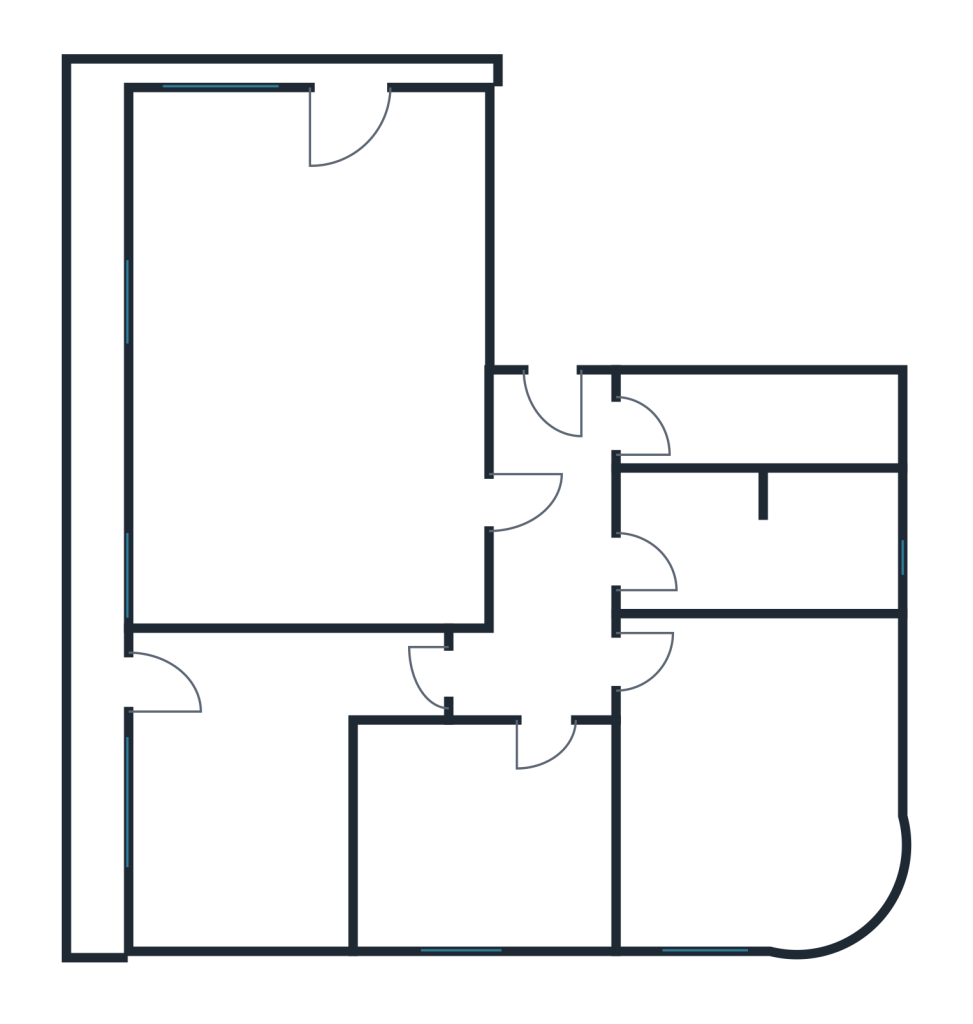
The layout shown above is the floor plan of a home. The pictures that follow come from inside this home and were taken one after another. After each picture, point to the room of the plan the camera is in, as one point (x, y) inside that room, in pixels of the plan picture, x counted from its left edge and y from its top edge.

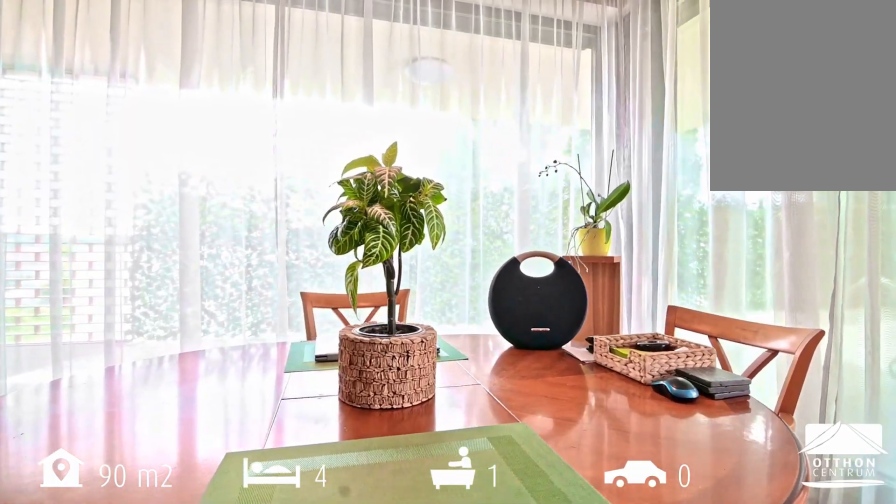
(298, 257)
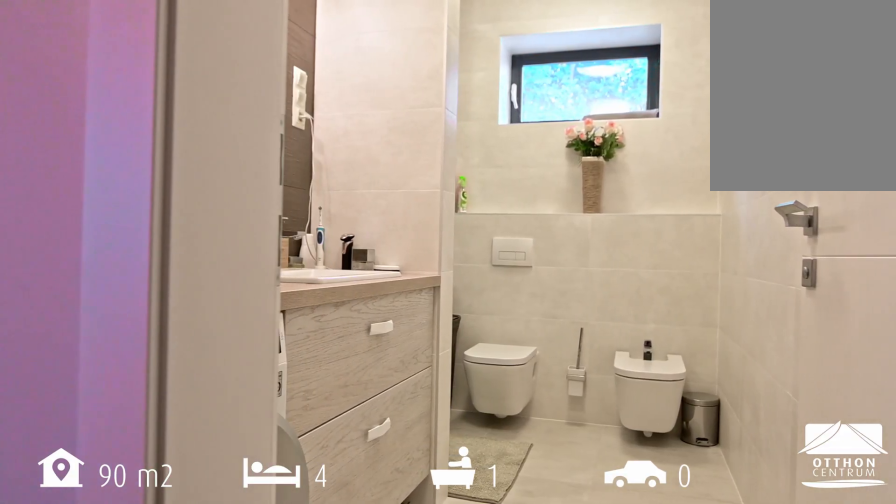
(759, 560)
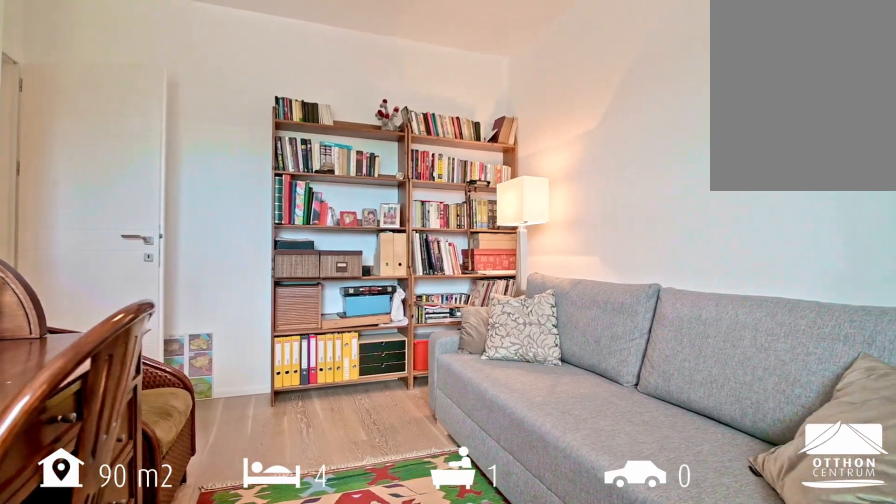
(759, 772)
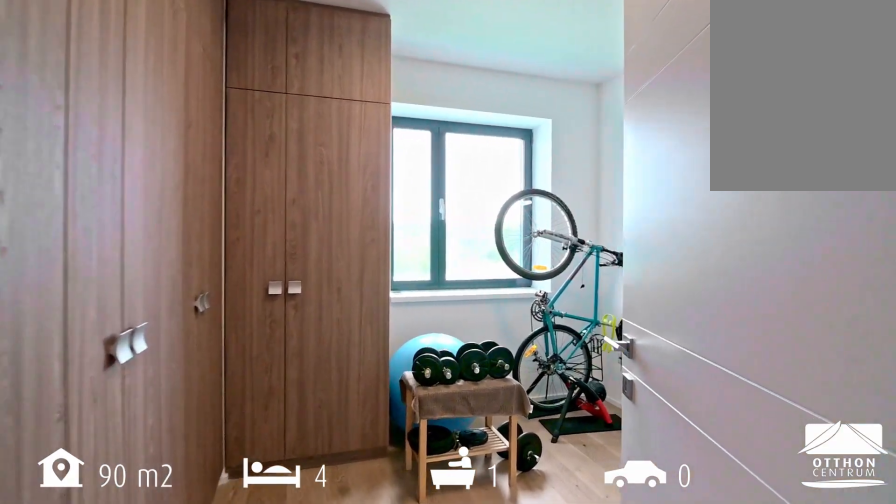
(479, 848)
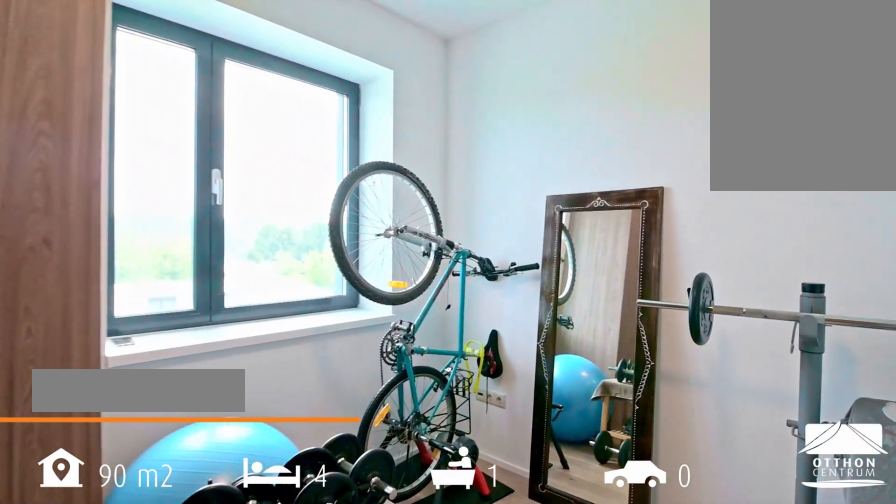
(479, 848)
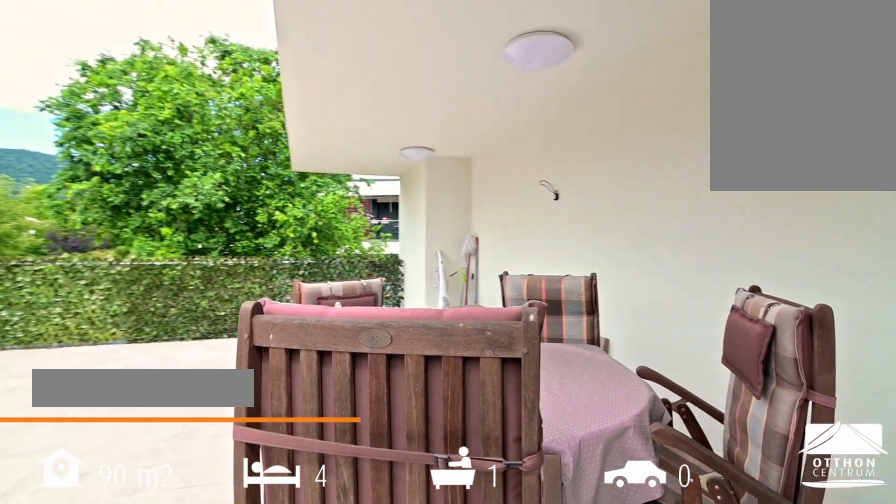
(350, 85)
